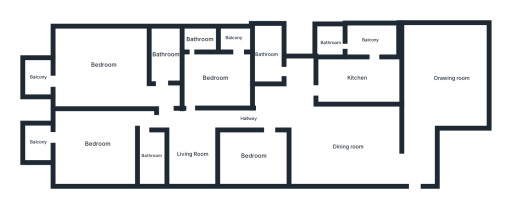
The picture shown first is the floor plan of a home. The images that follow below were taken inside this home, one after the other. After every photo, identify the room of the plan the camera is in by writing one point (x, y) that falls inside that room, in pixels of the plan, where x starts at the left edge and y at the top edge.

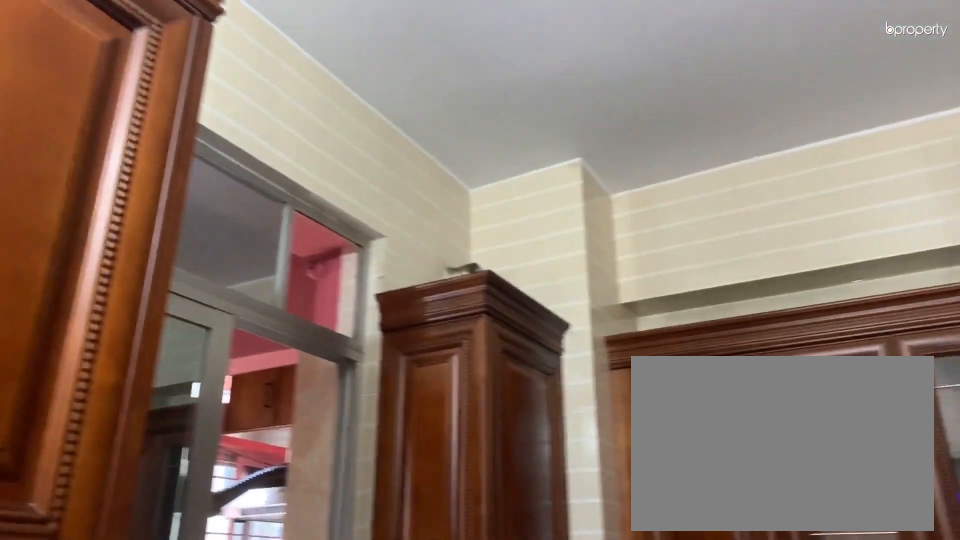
(355, 78)
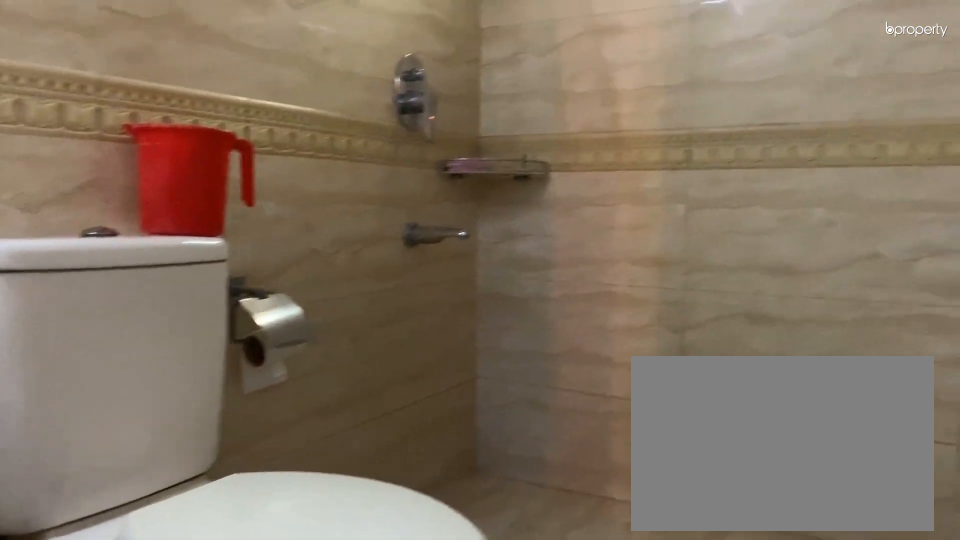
(267, 54)
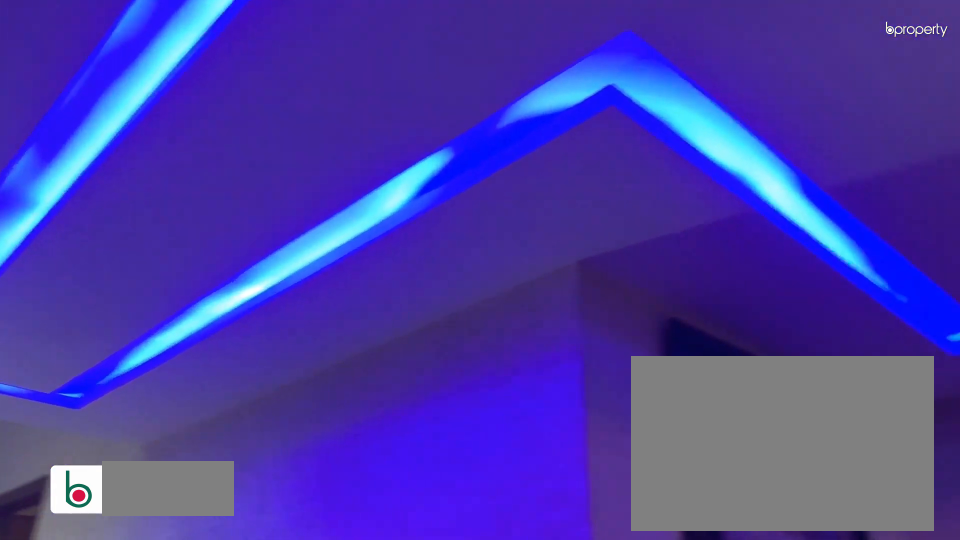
(249, 119)
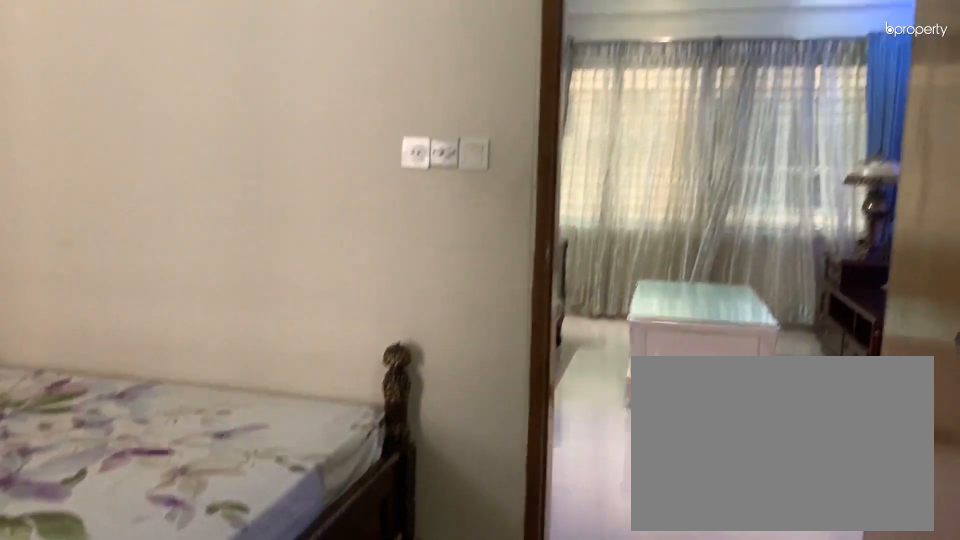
(216, 78)
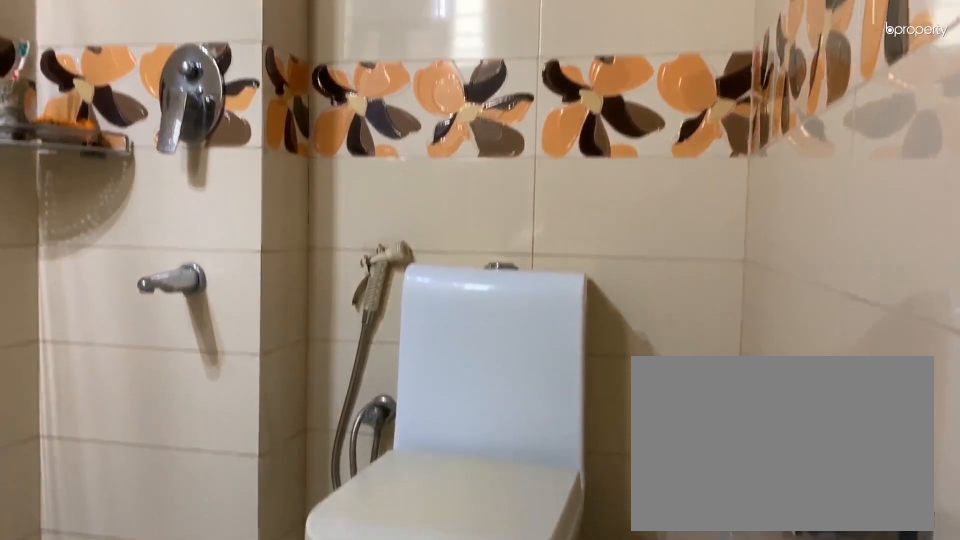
(200, 39)
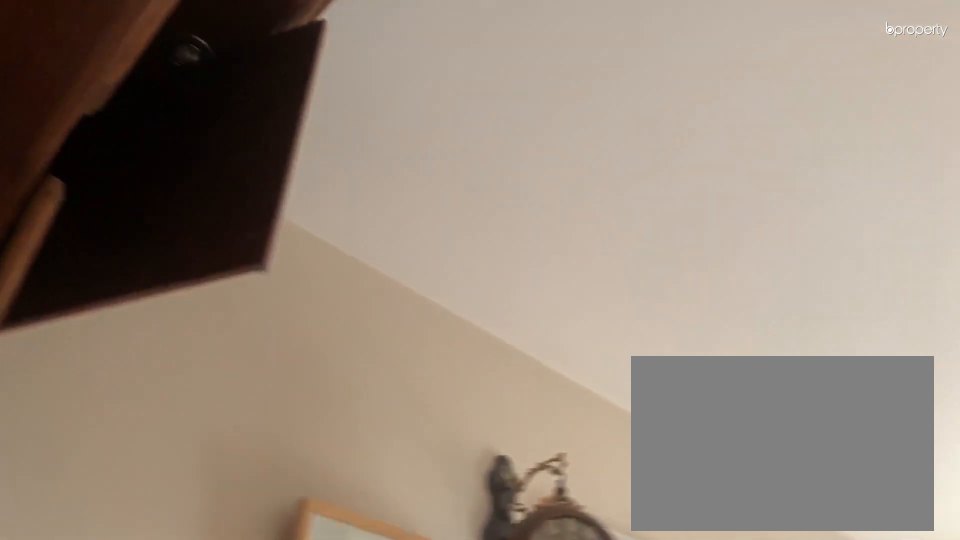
(103, 64)
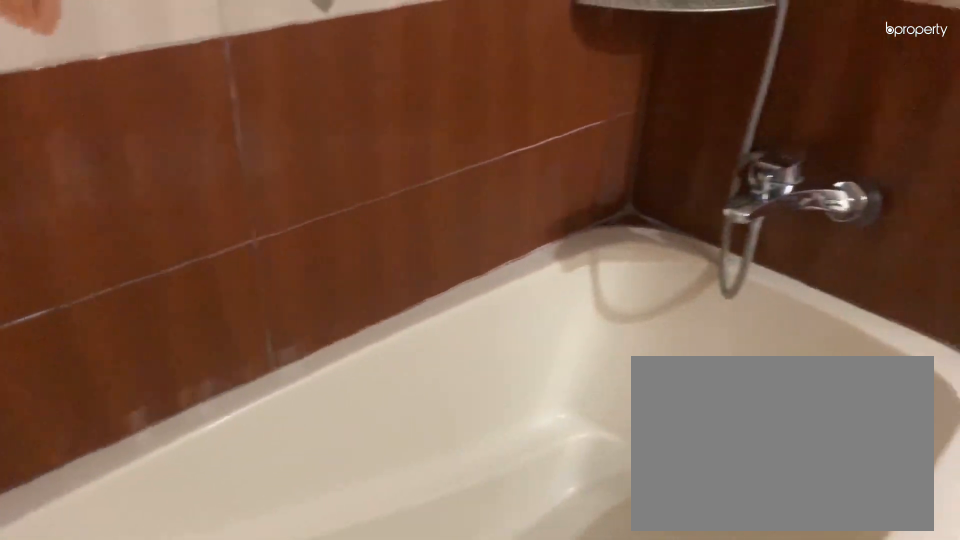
(165, 54)
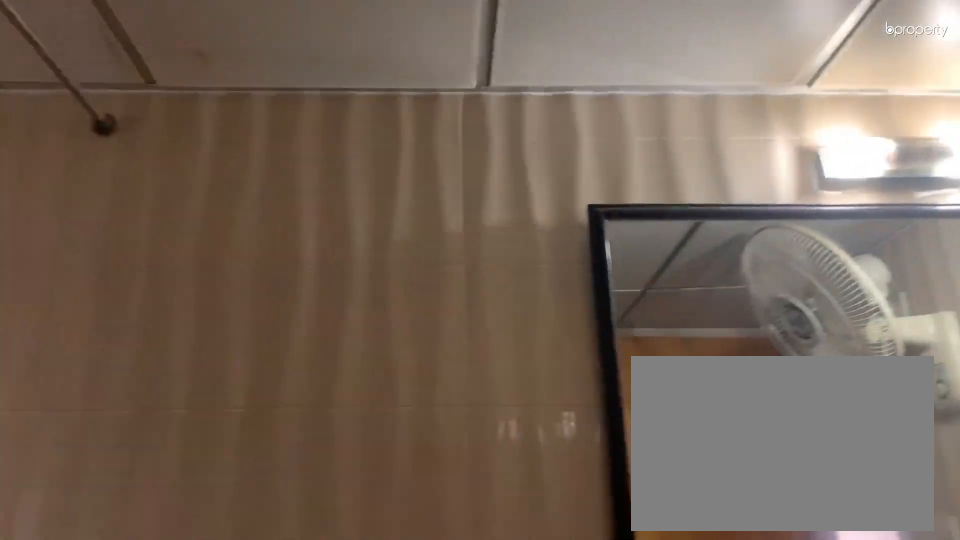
(165, 54)
